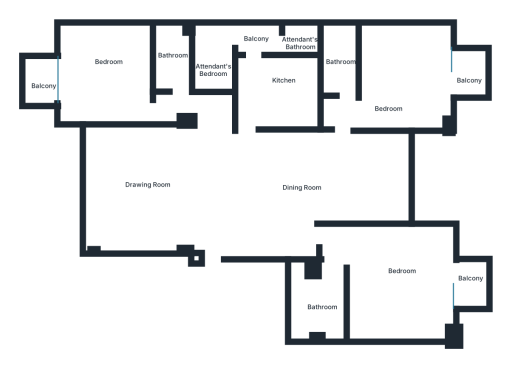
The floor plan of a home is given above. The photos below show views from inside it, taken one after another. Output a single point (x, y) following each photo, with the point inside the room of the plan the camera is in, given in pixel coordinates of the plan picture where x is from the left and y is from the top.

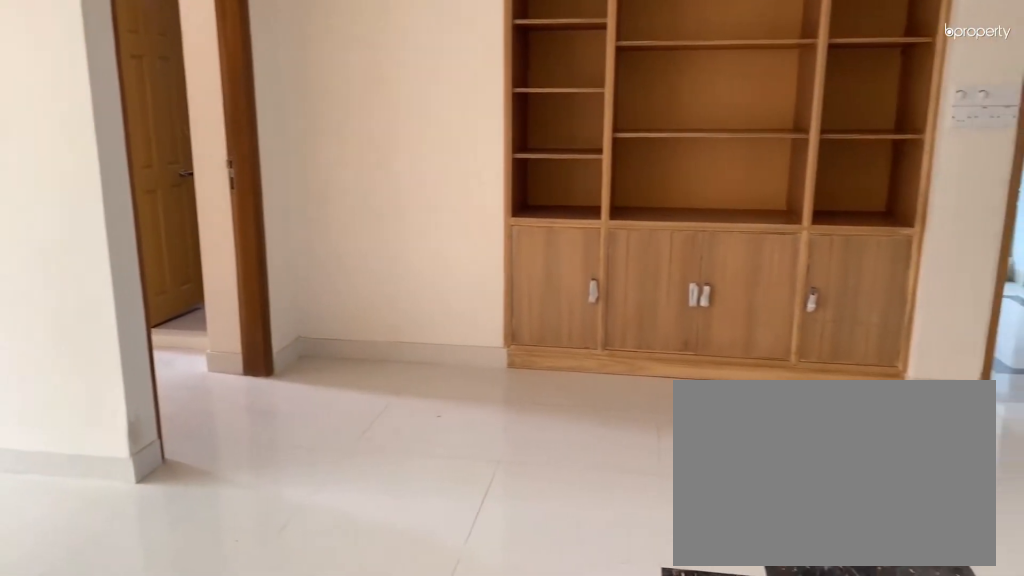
(310, 179)
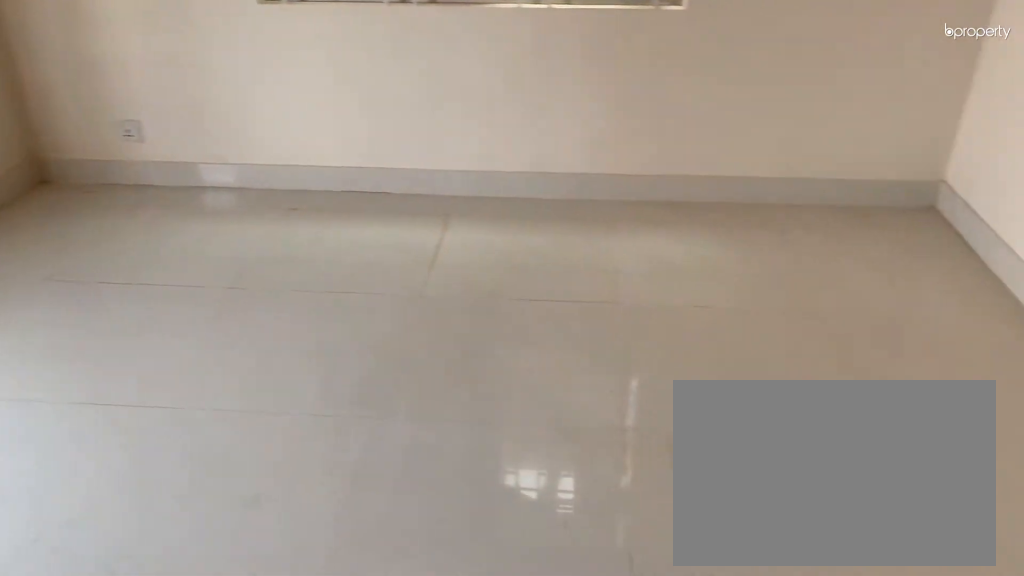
(109, 75)
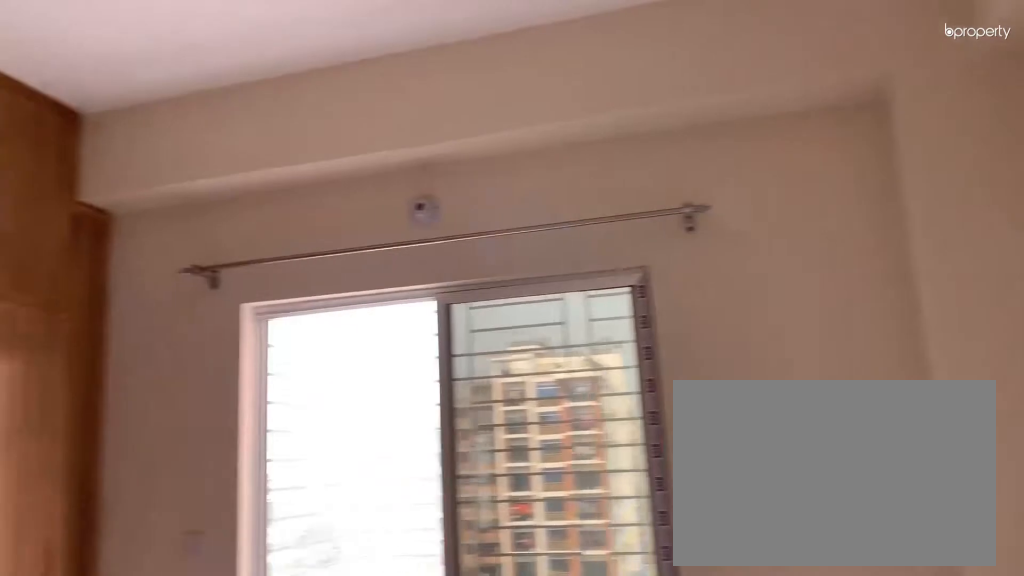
(104, 83)
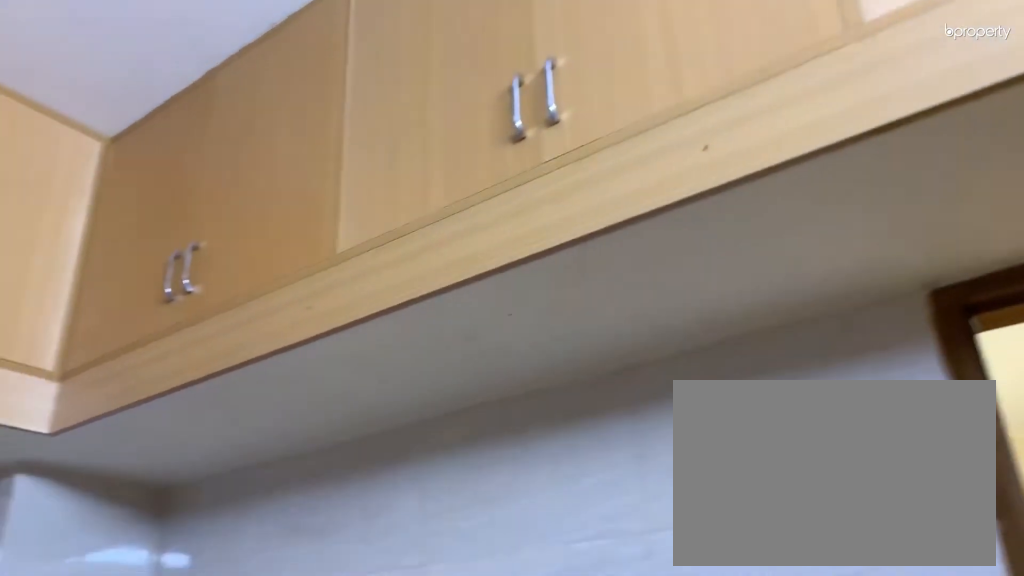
(268, 93)
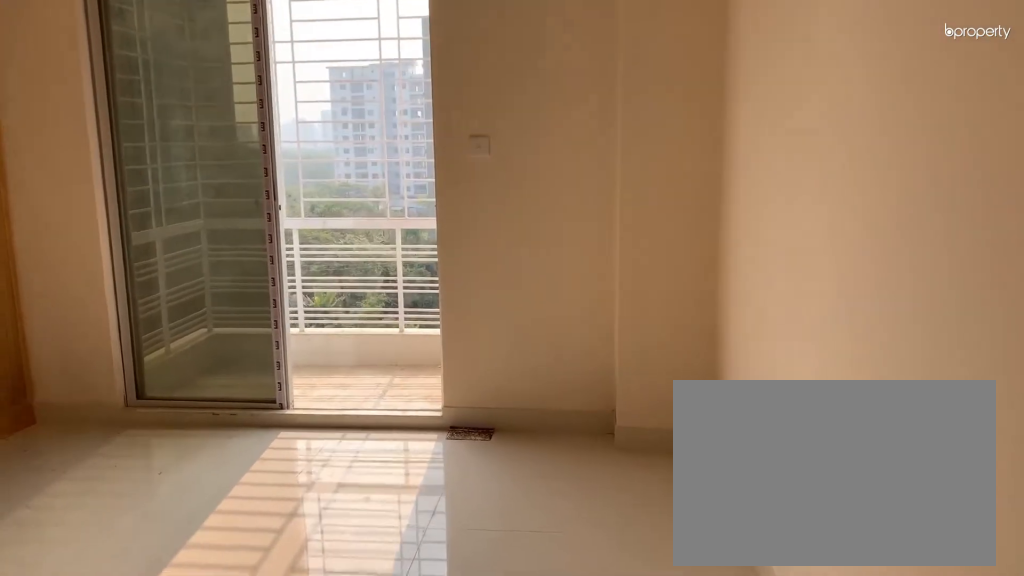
(405, 79)
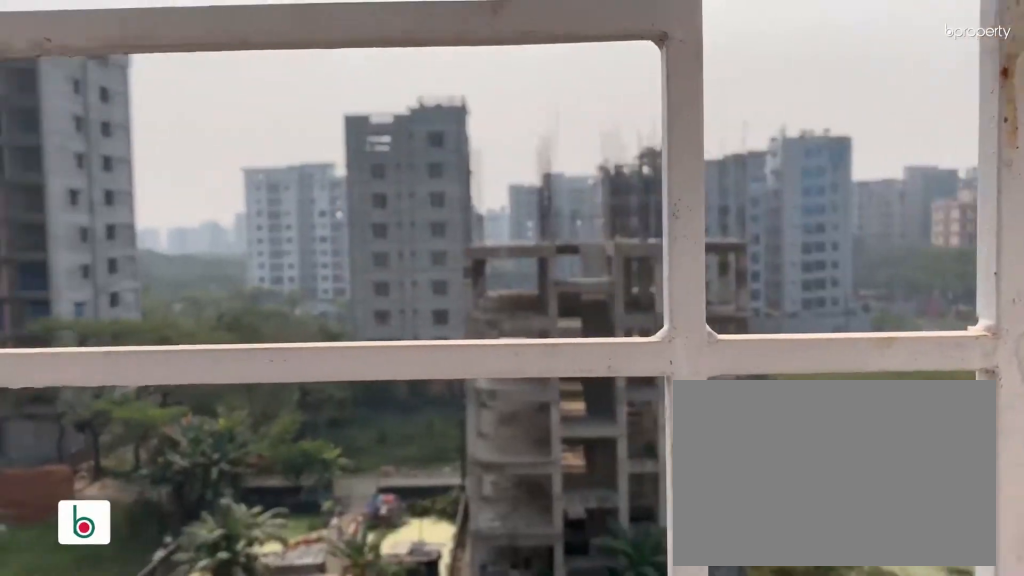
(469, 81)
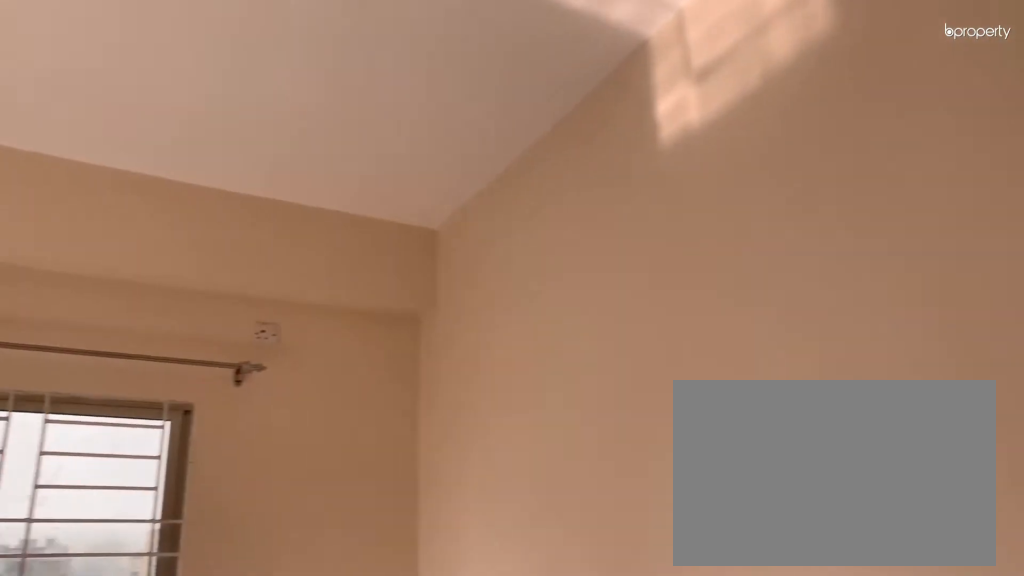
(393, 284)
